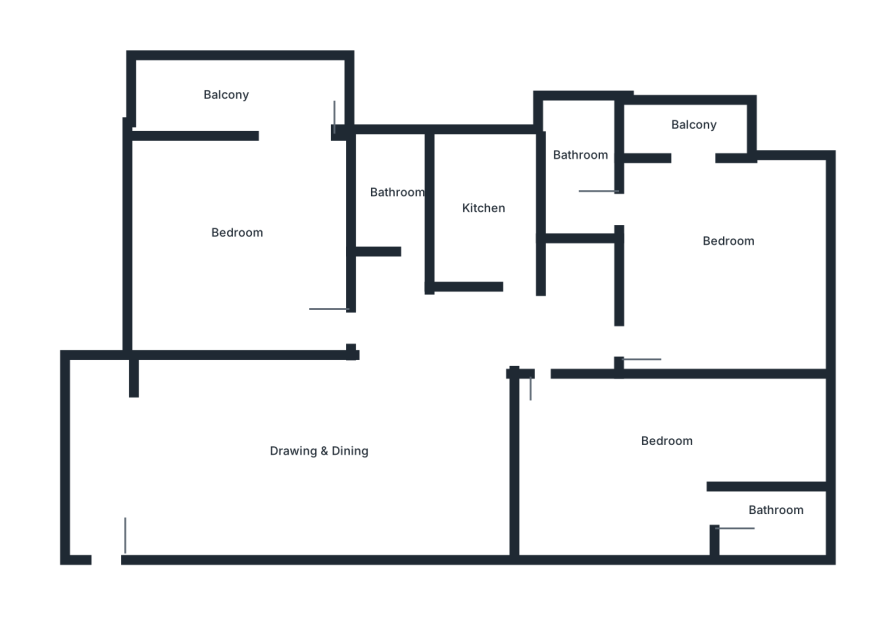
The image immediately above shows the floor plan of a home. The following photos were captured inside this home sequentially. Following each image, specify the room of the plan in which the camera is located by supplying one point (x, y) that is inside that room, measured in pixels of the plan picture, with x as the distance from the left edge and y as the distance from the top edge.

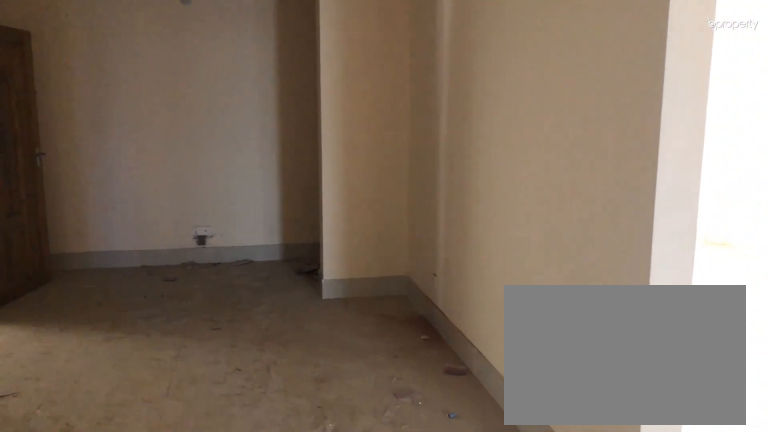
(289, 446)
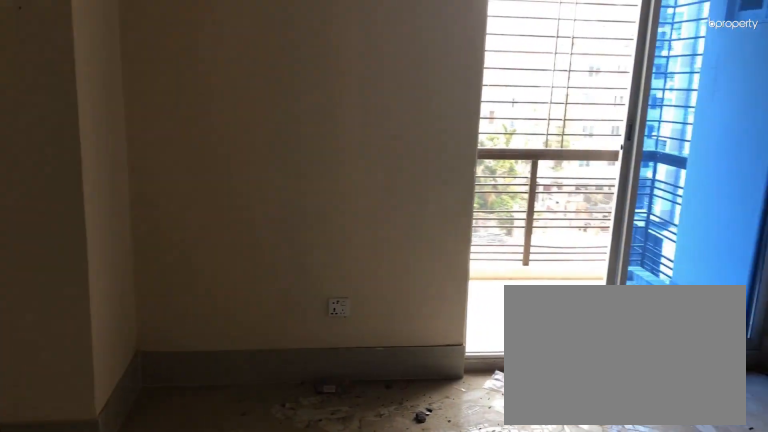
(242, 240)
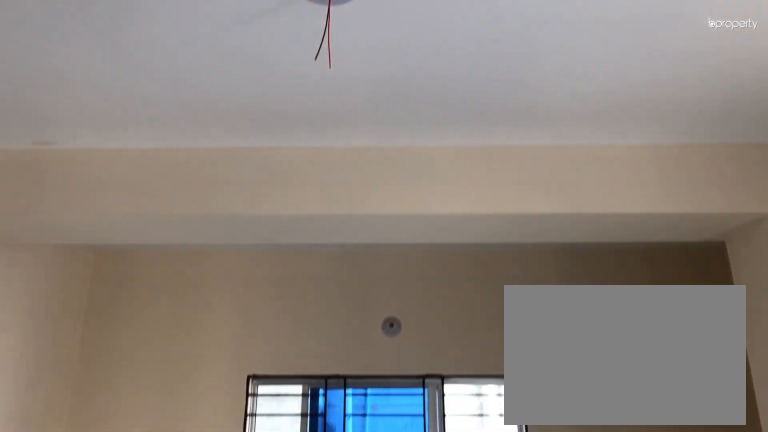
(242, 240)
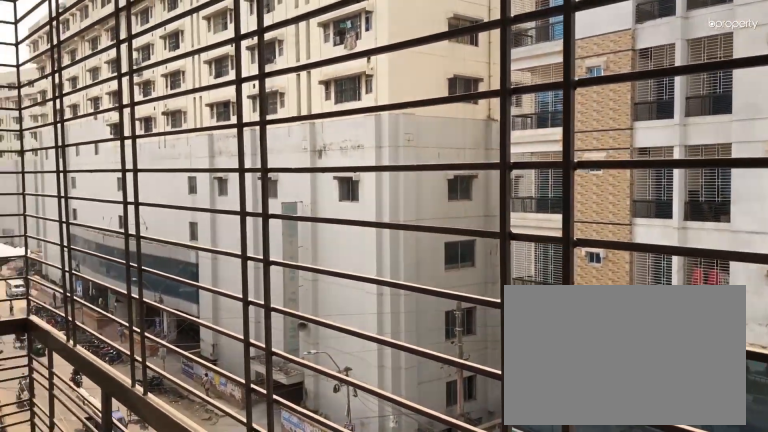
(238, 96)
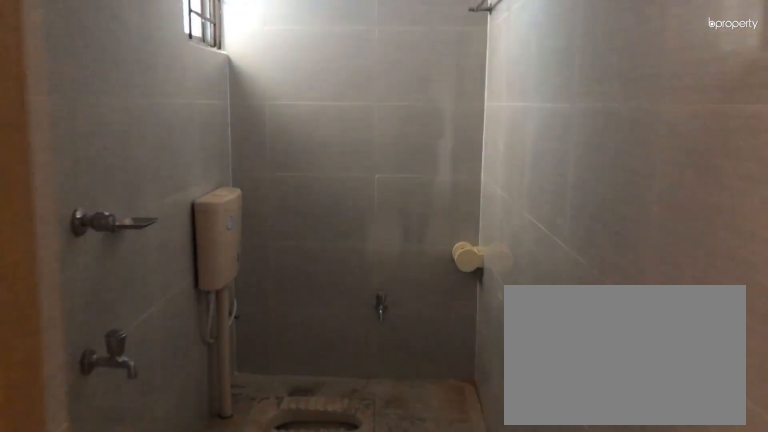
(399, 246)
